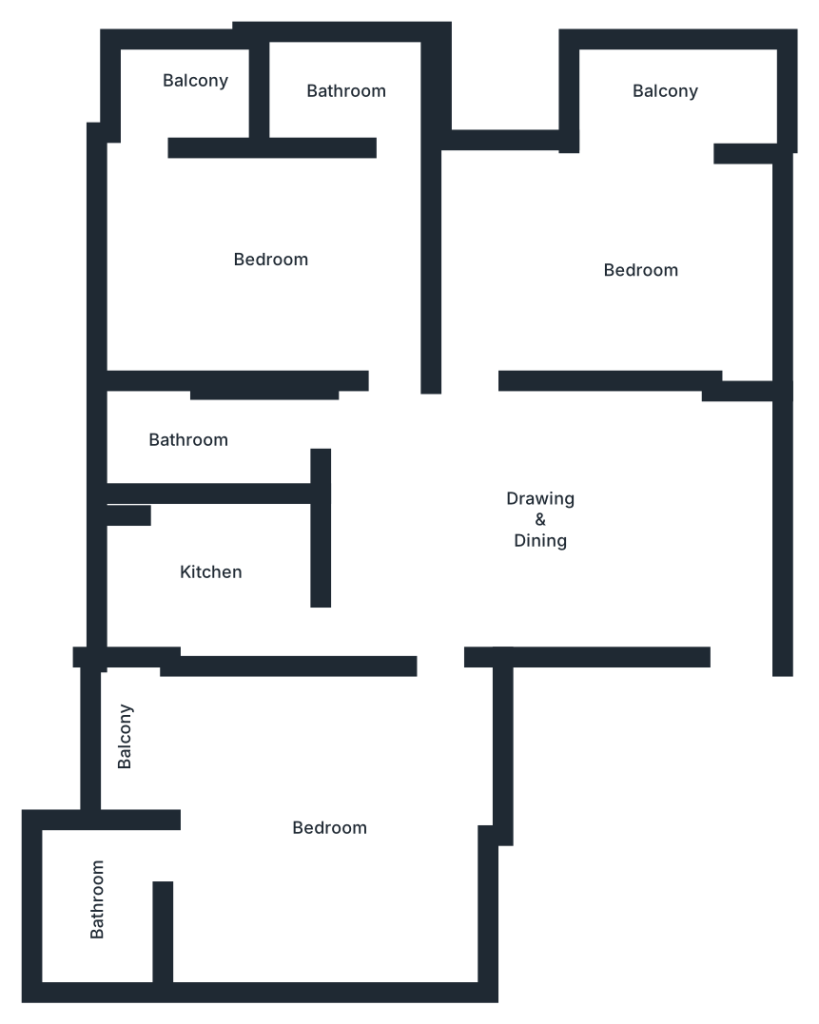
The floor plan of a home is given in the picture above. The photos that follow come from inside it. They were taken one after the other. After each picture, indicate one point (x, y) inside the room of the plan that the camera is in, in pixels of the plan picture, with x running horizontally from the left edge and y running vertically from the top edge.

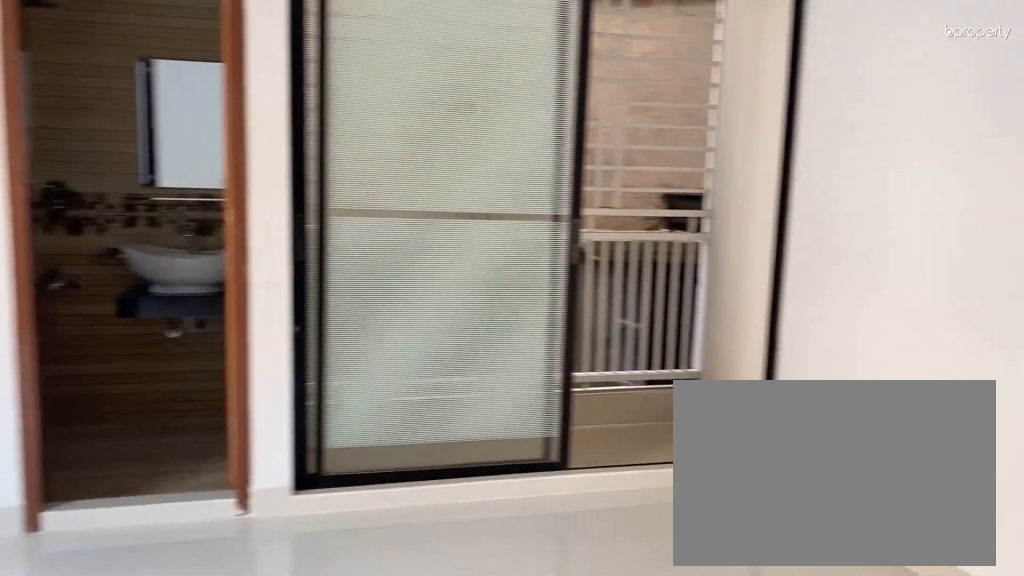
(332, 831)
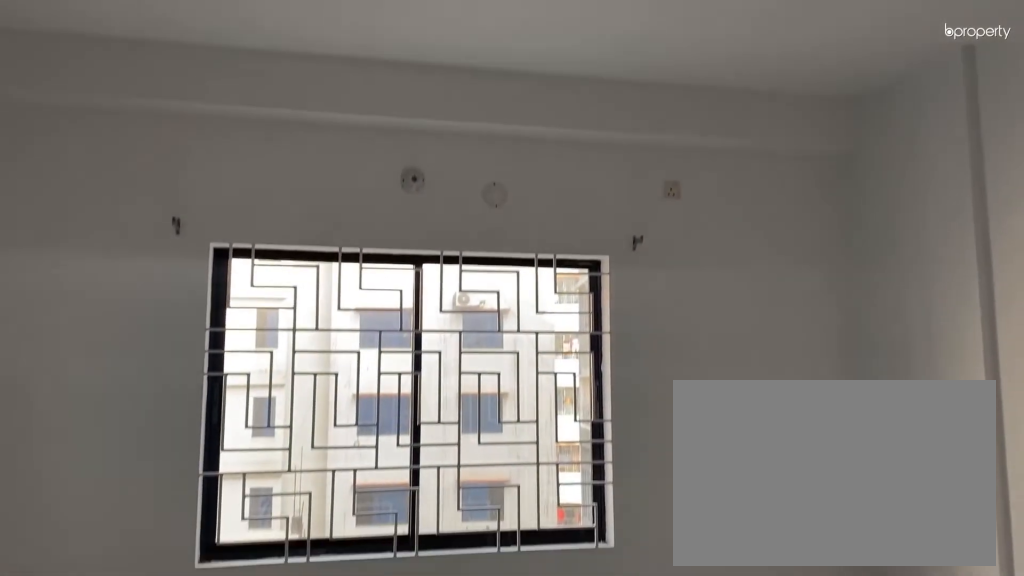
(332, 831)
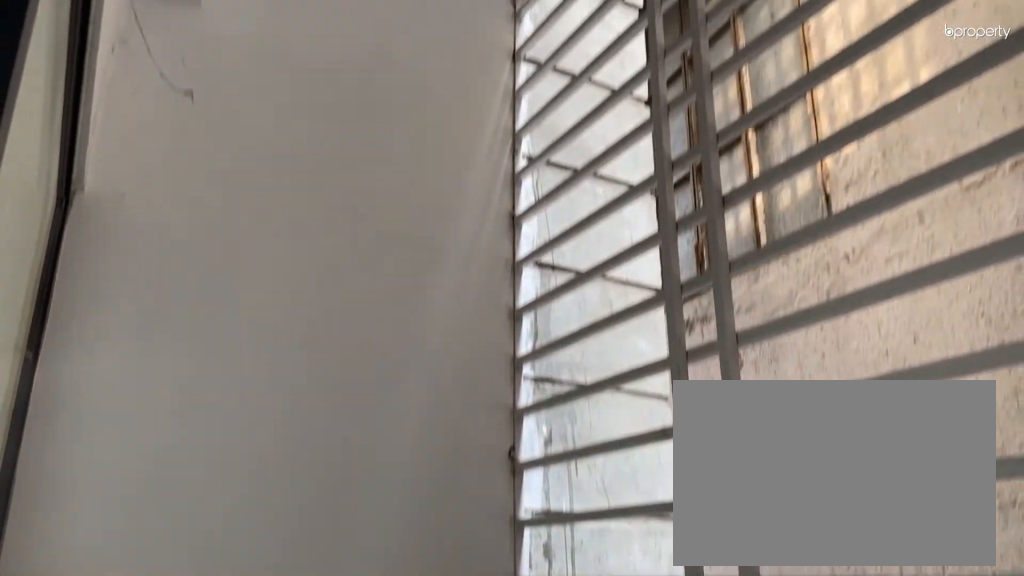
(126, 732)
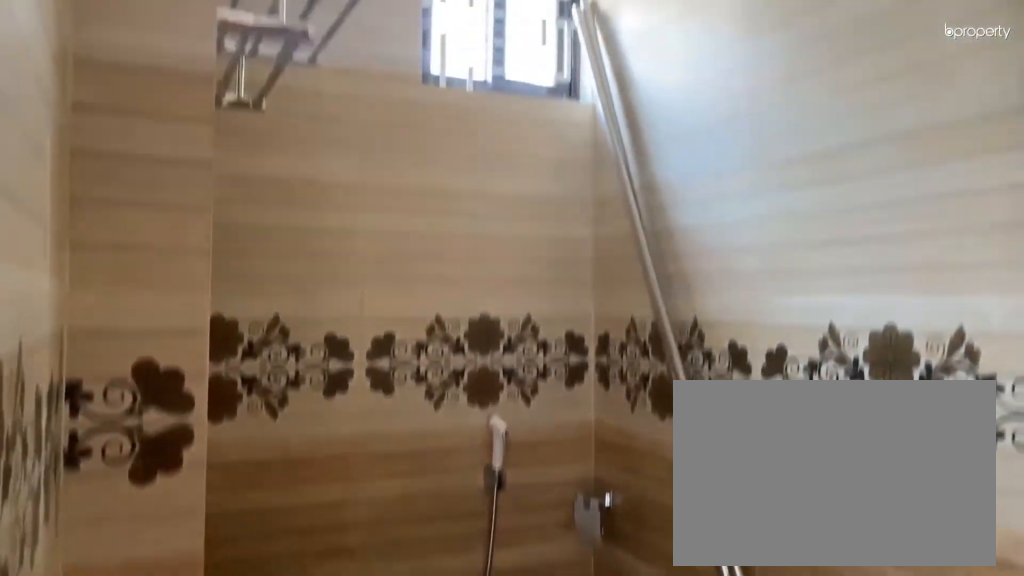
(97, 885)
